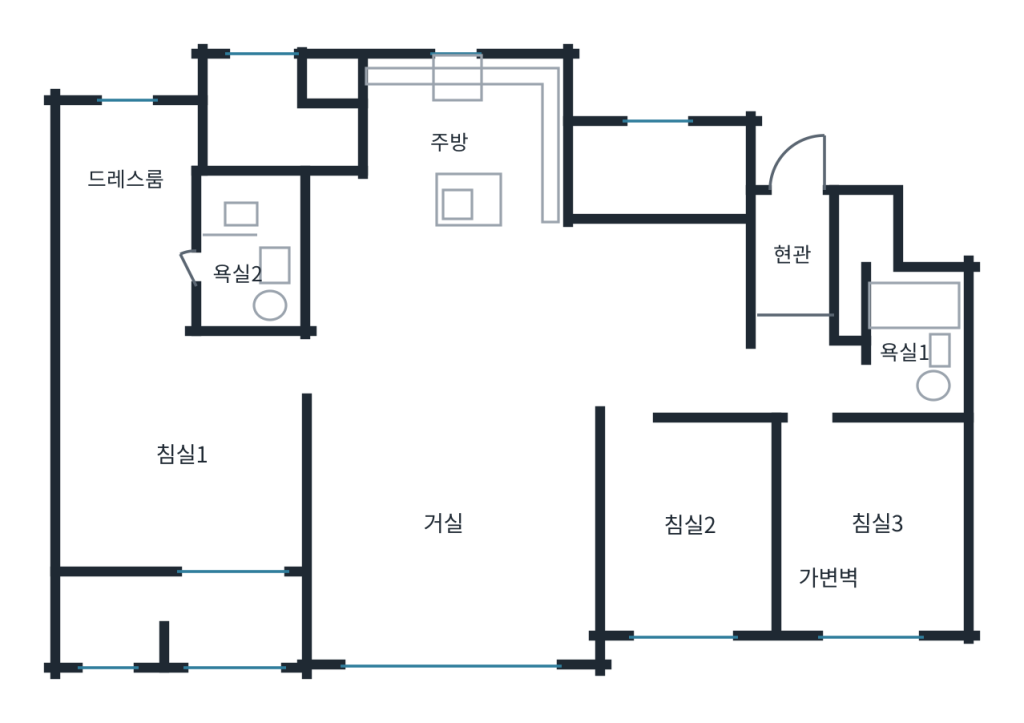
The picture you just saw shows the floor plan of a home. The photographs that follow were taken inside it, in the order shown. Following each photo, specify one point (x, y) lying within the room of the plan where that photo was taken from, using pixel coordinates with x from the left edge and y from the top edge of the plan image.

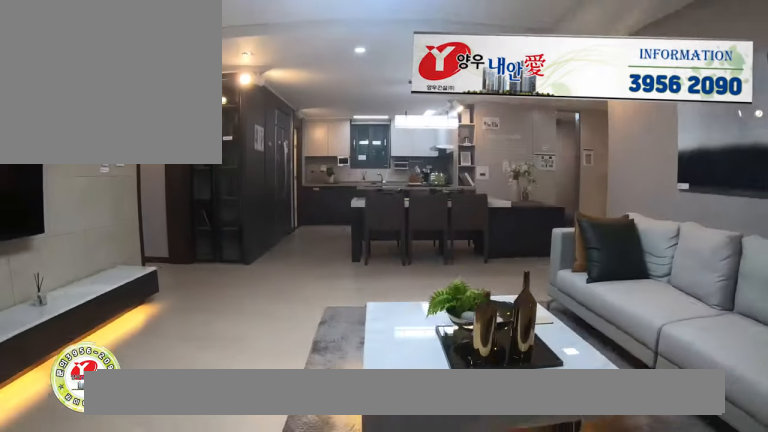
(444, 560)
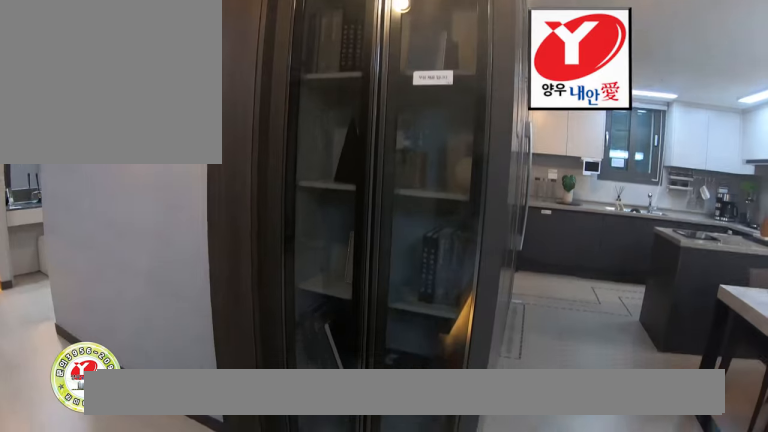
(444, 555)
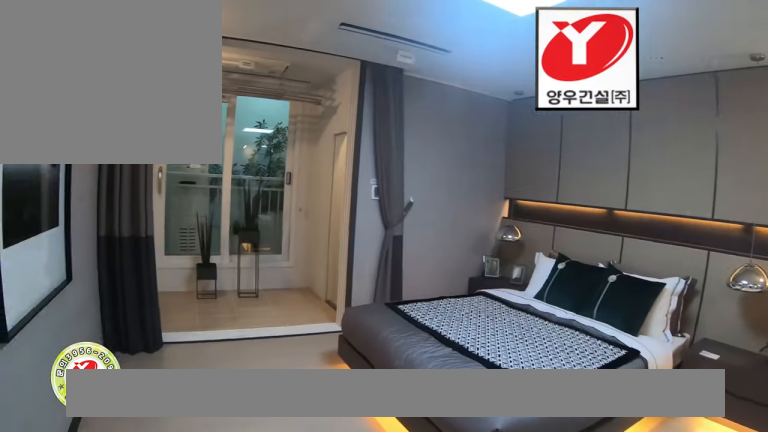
(192, 491)
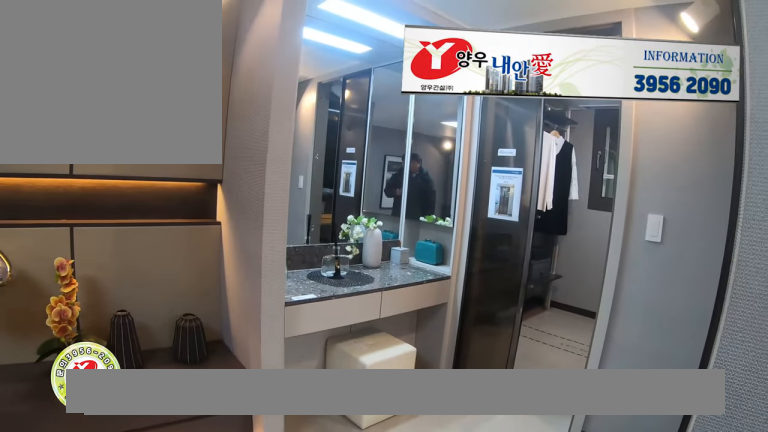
(184, 184)
